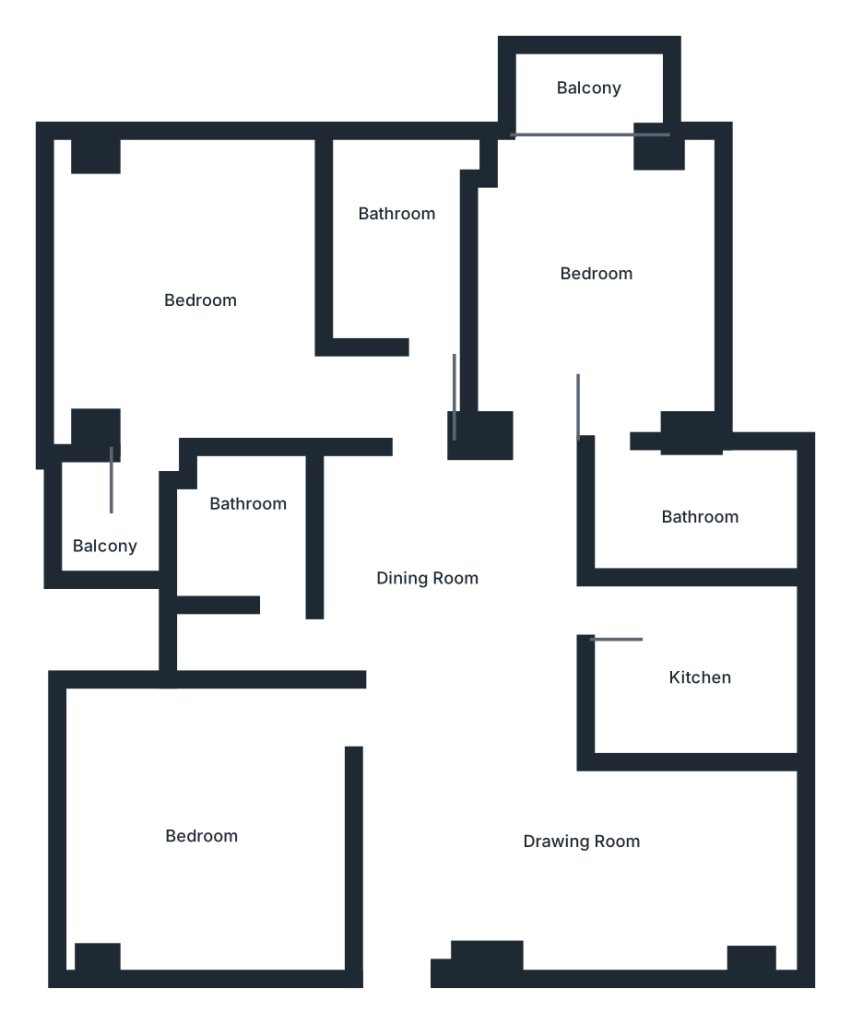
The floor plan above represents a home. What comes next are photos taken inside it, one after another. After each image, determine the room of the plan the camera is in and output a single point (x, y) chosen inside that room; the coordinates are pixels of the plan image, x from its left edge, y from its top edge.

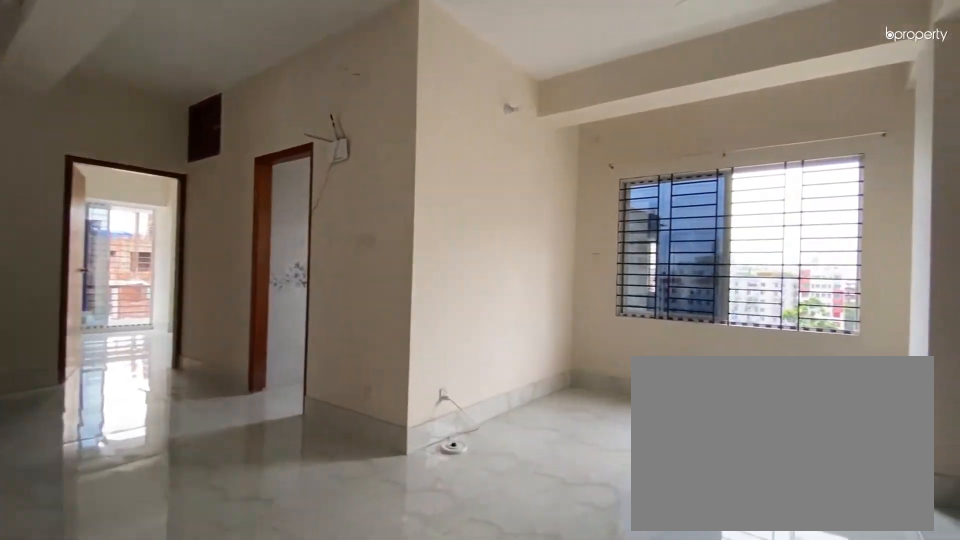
(613, 870)
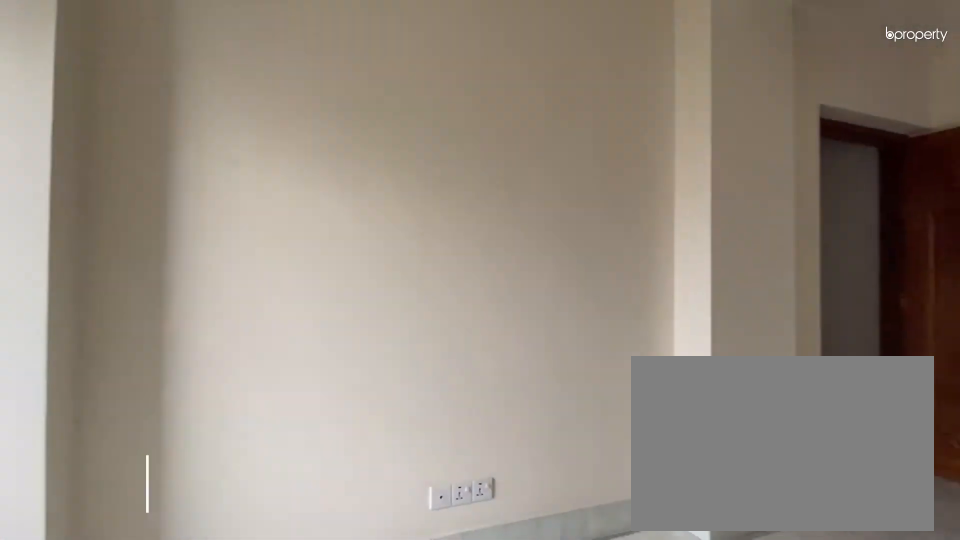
(613, 870)
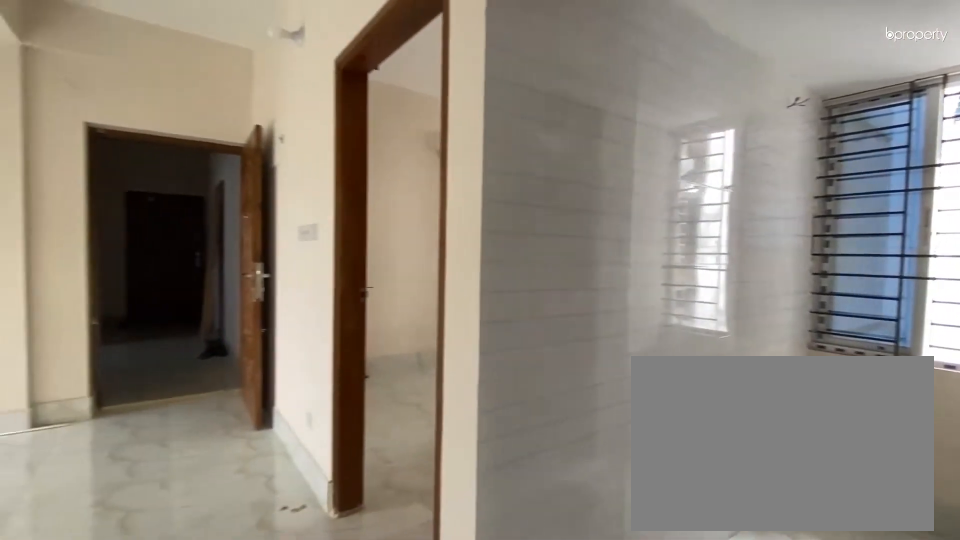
(460, 586)
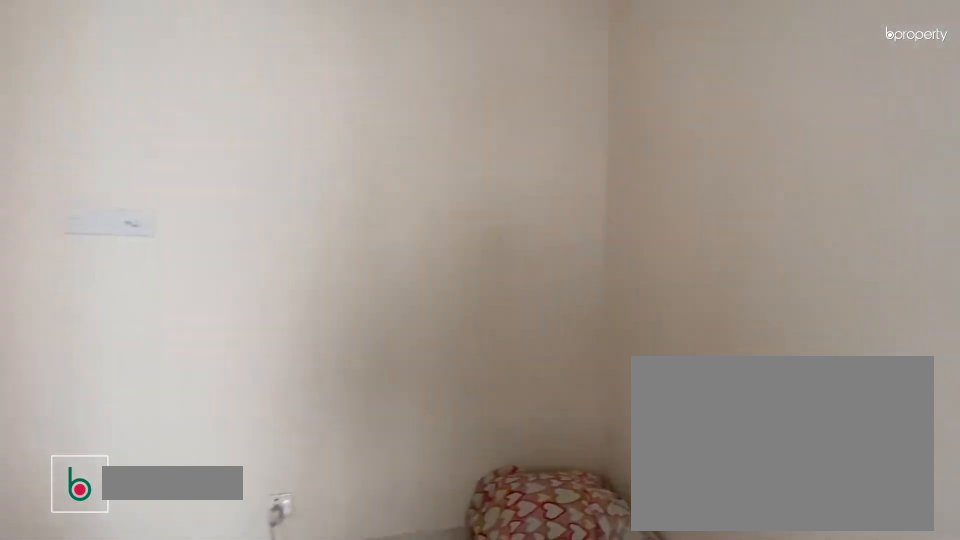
(213, 827)
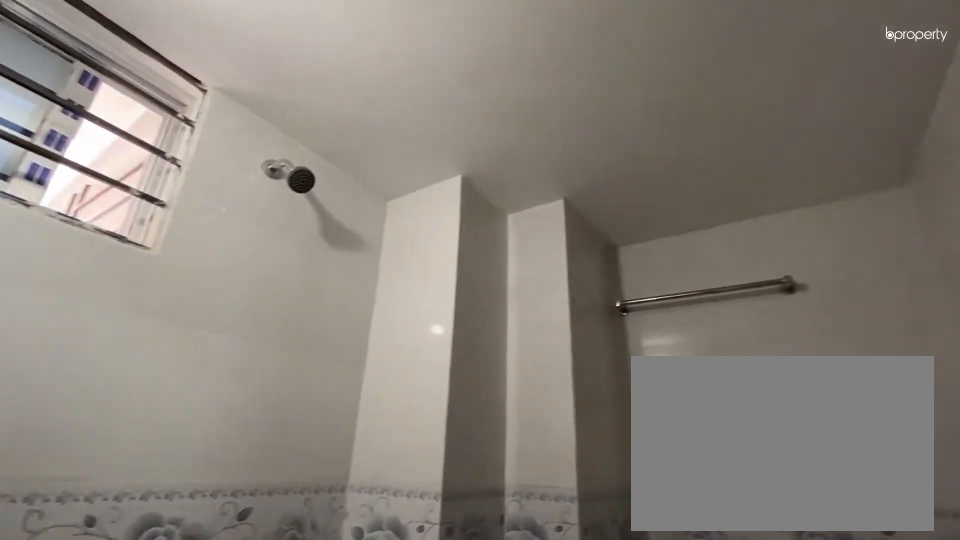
(249, 520)
